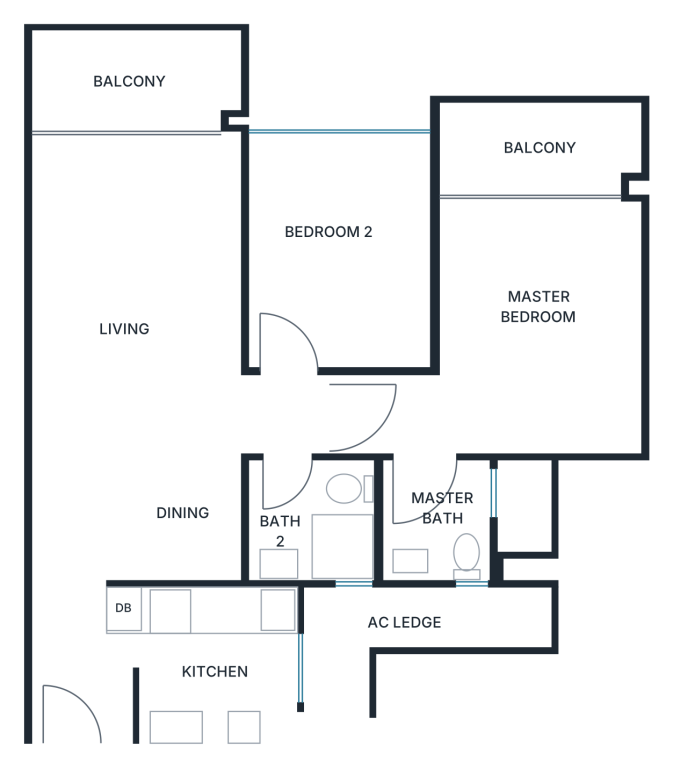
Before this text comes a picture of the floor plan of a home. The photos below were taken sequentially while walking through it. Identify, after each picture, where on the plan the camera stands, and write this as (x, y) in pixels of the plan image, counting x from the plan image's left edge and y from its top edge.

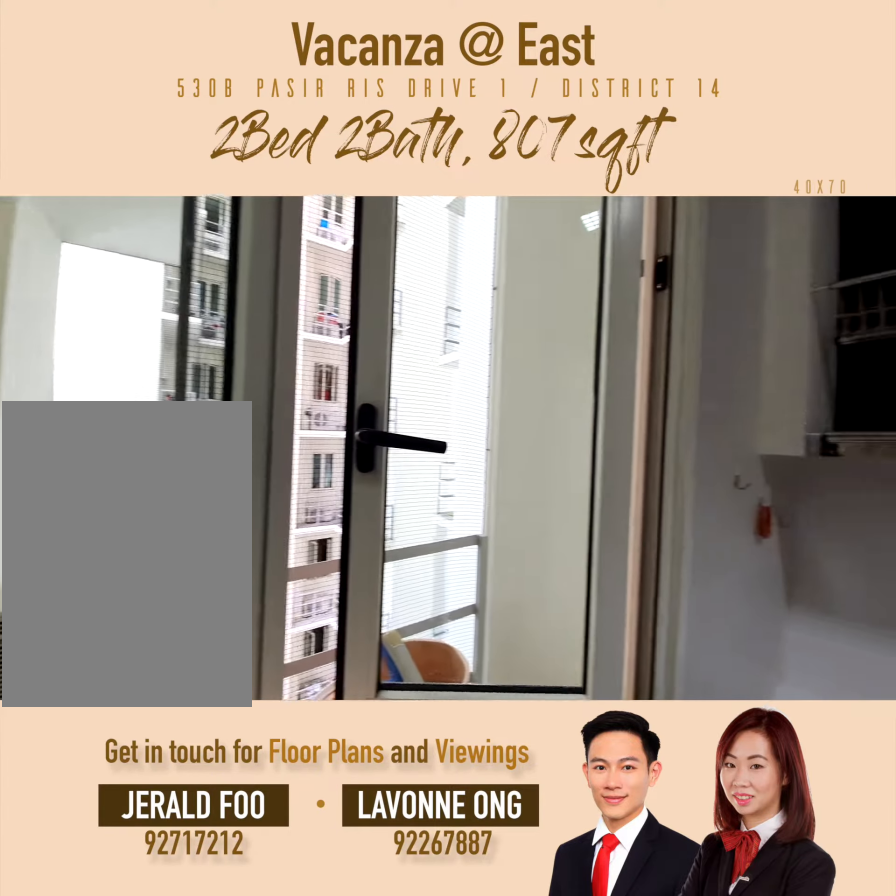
(272, 662)
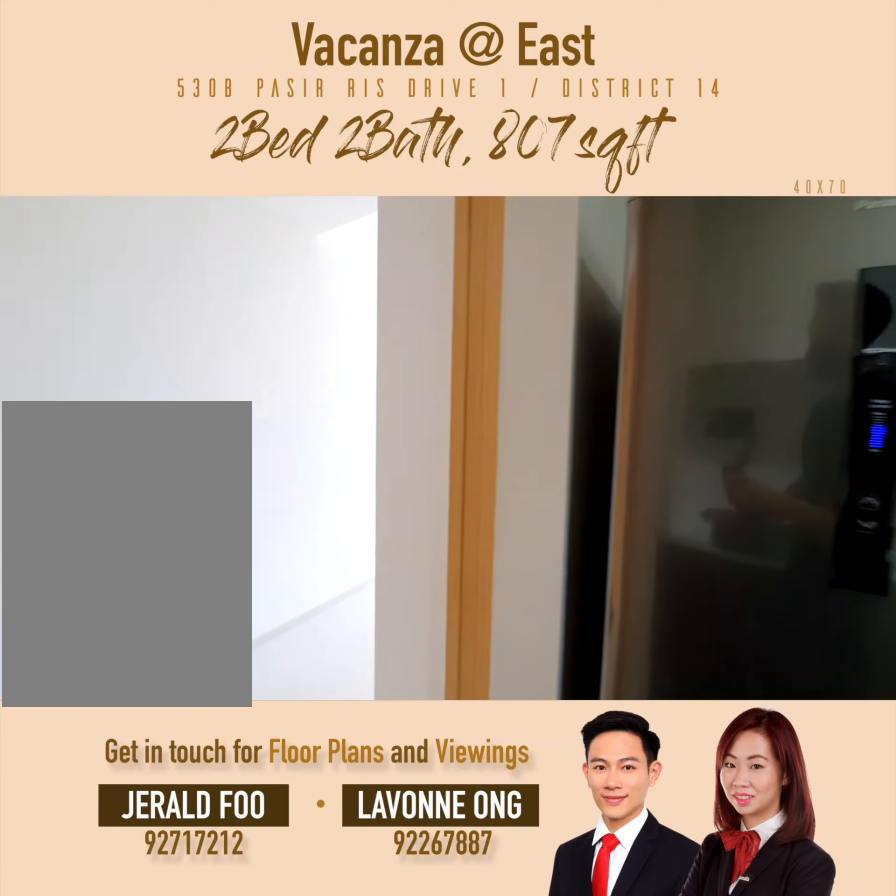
(156, 669)
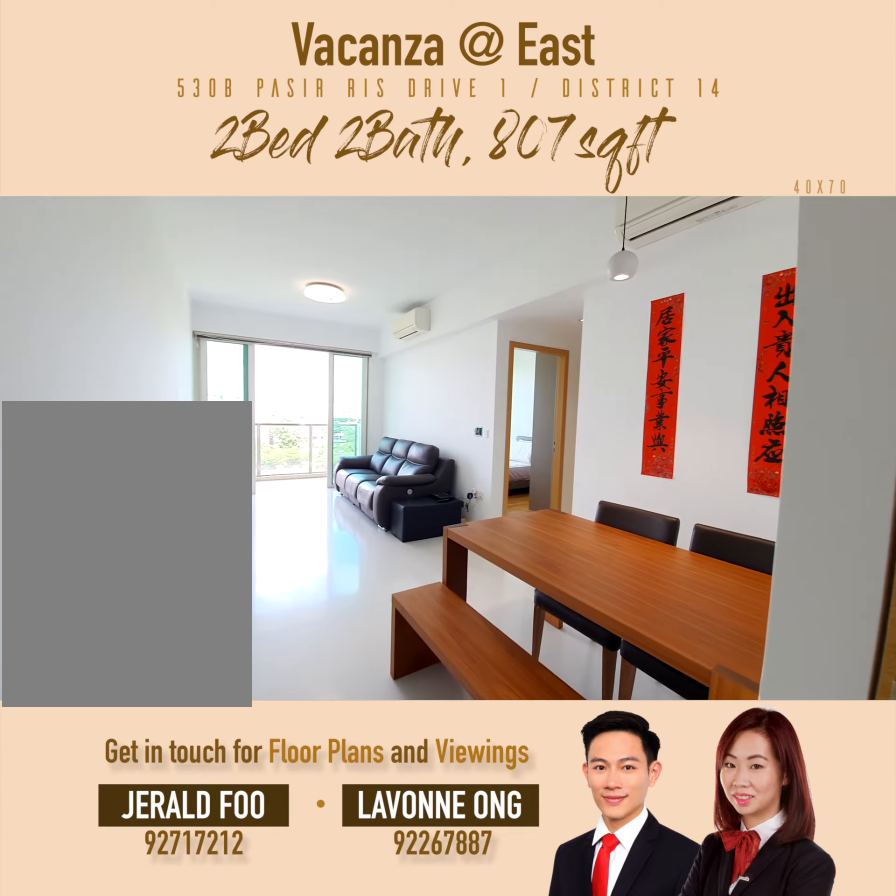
(75, 577)
